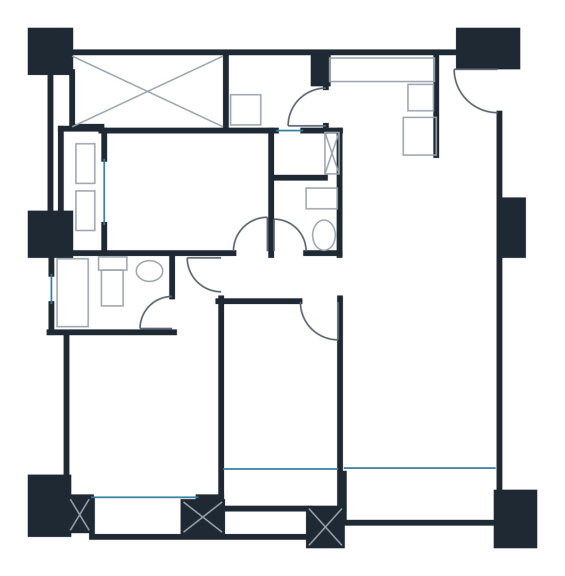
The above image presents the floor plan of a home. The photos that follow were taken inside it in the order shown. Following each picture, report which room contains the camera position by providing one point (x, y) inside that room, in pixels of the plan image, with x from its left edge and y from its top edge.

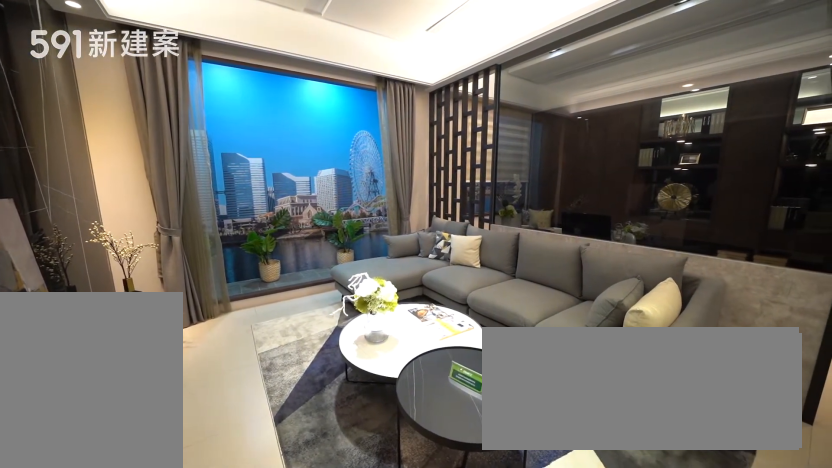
(417, 385)
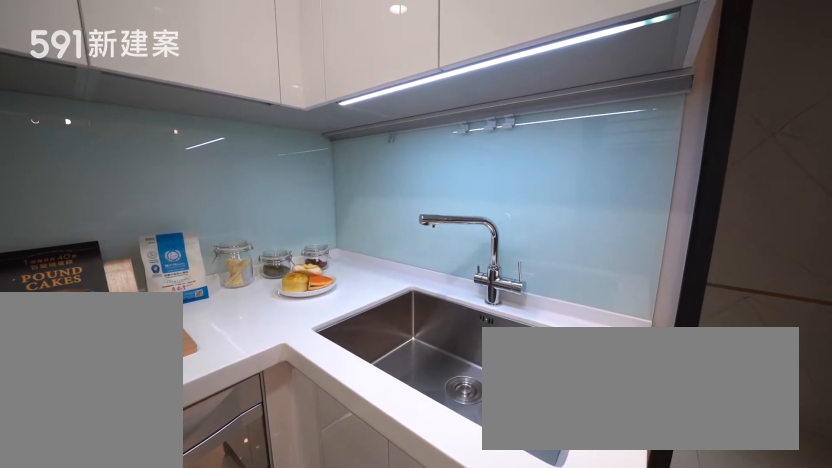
(383, 99)
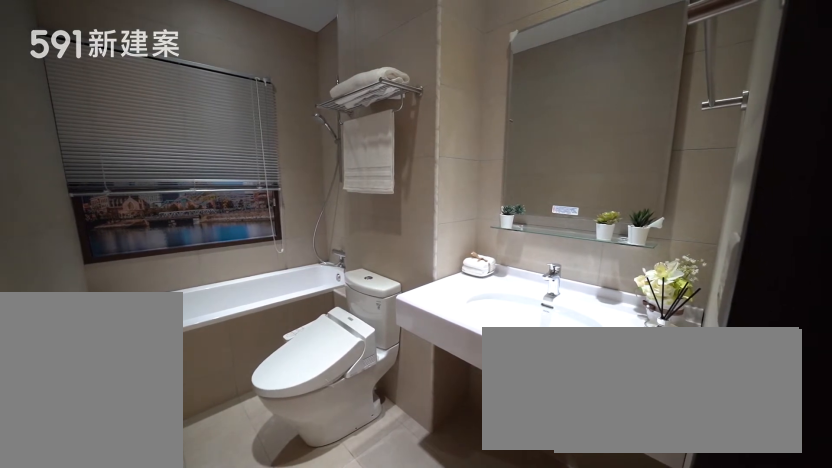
(112, 294)
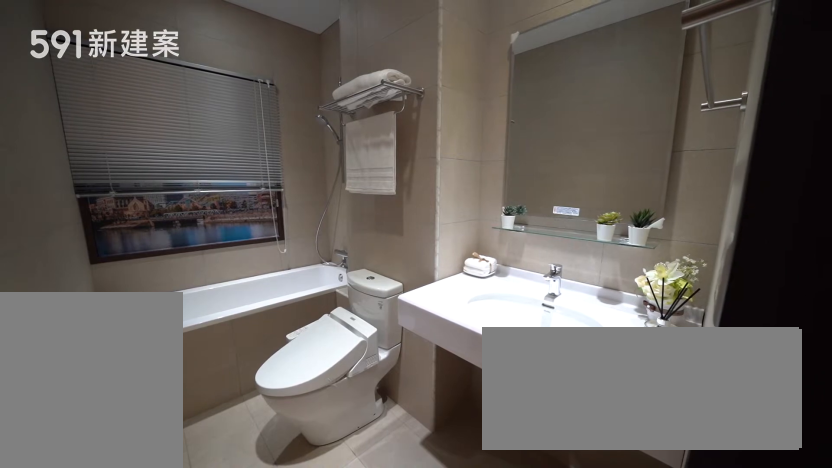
(112, 294)
